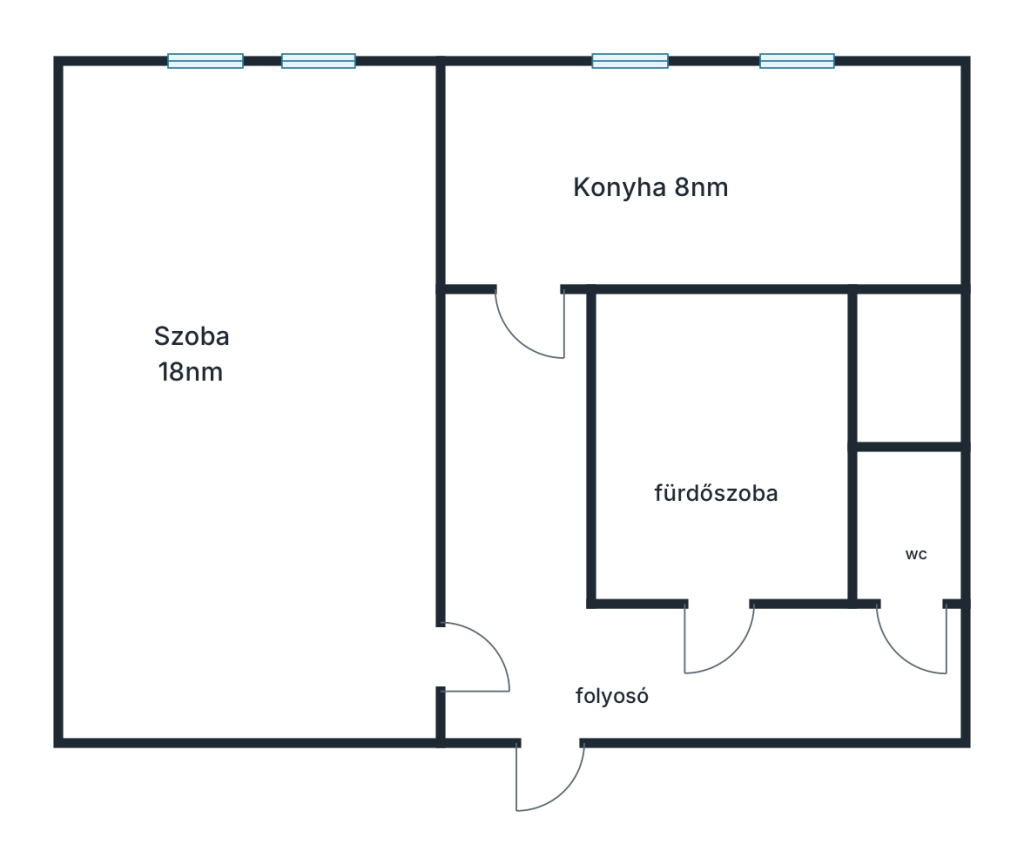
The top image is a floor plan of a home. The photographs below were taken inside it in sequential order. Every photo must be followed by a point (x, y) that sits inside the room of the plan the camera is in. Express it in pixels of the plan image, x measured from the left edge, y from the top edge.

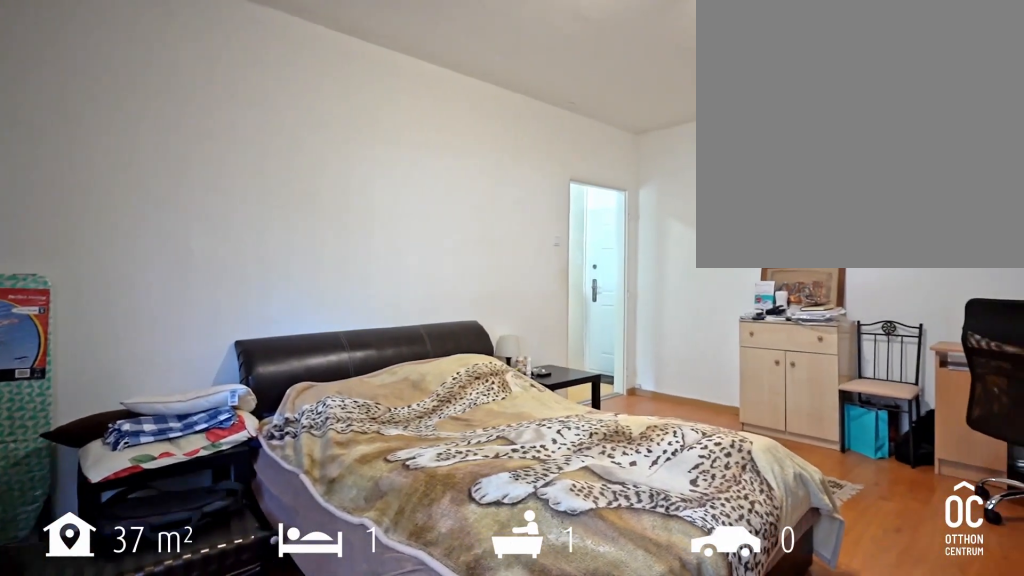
(244, 436)
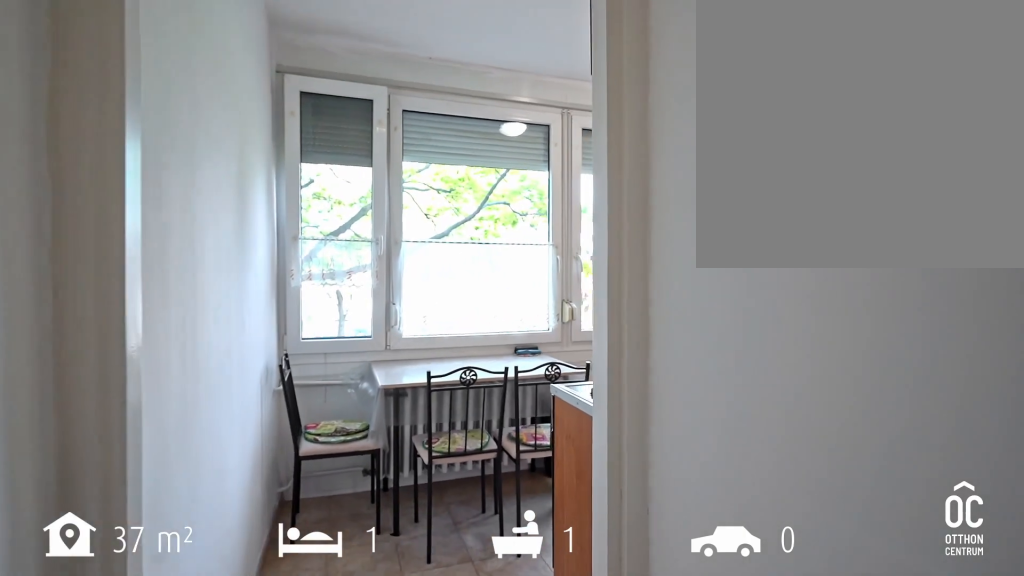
(517, 453)
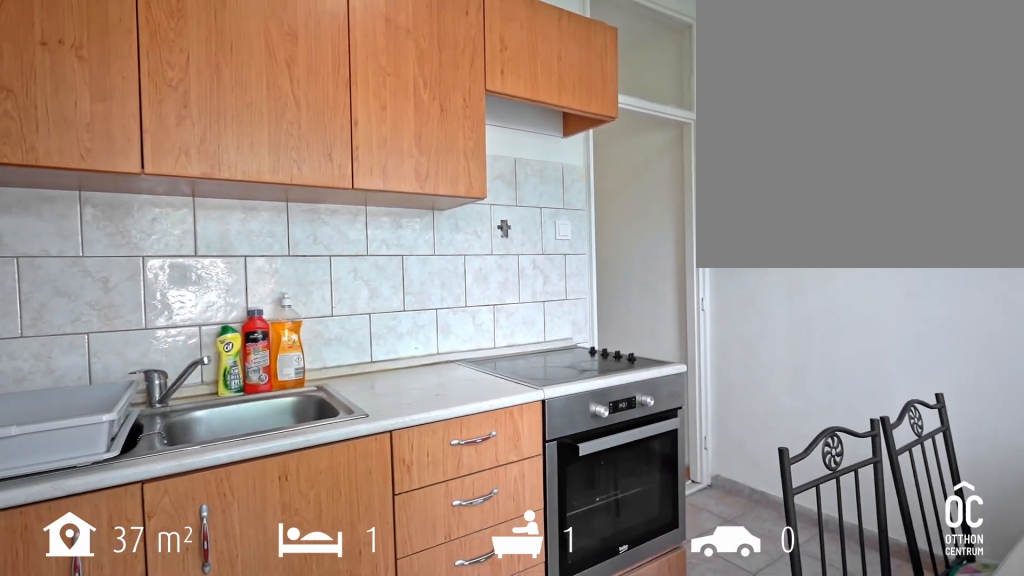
(703, 182)
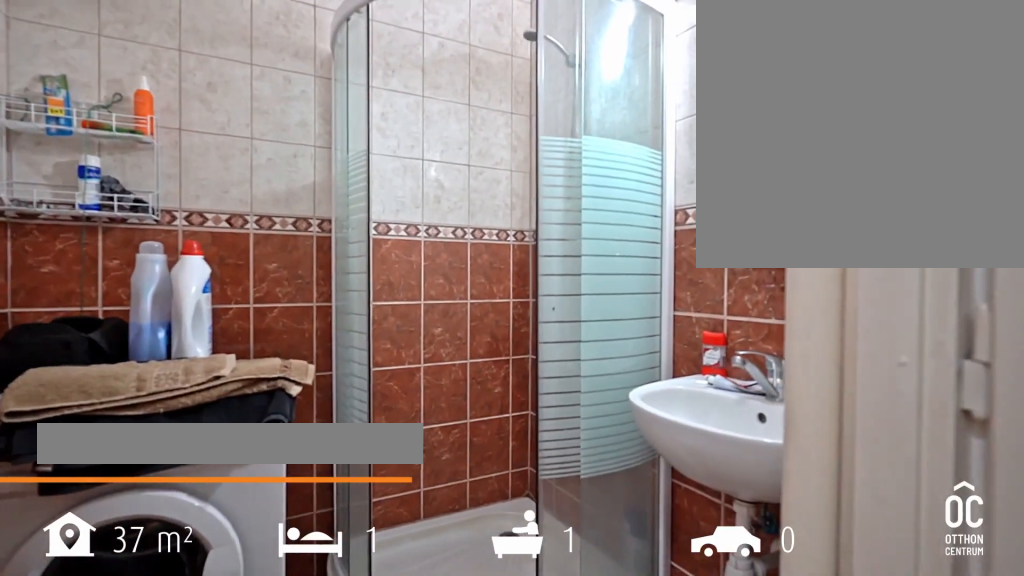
(716, 441)
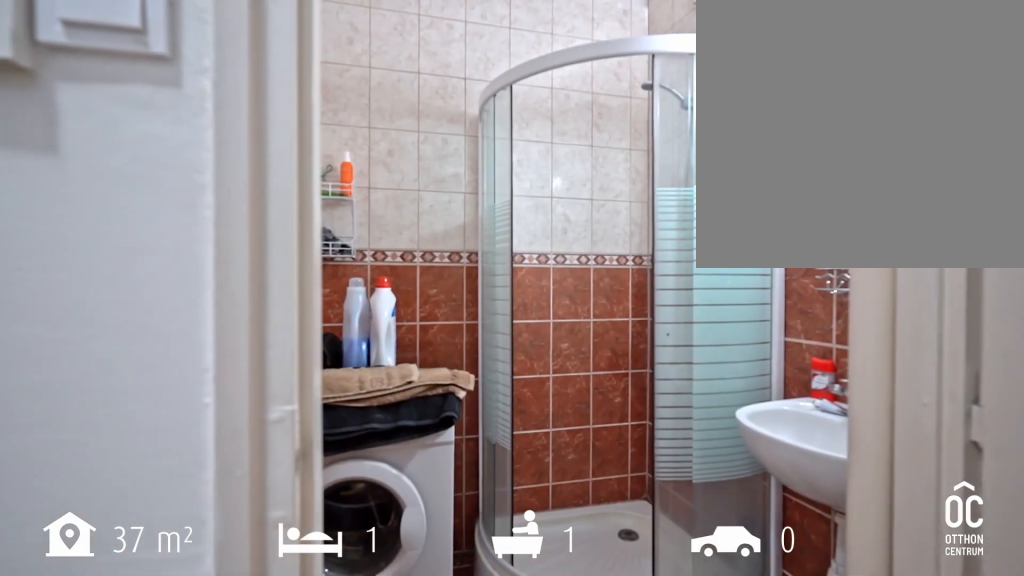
(716, 441)
